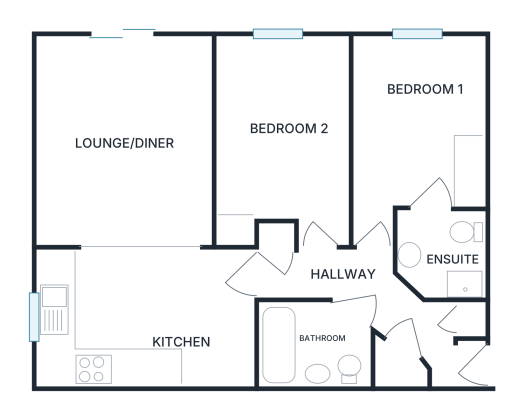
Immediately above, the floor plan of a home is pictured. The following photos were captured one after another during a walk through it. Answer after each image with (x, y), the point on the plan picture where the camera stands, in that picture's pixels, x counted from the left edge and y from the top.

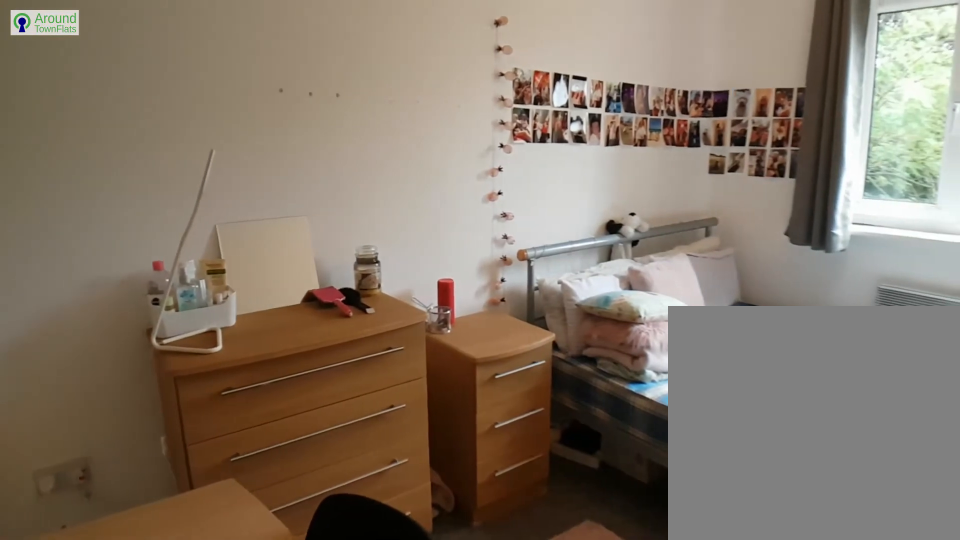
(320, 216)
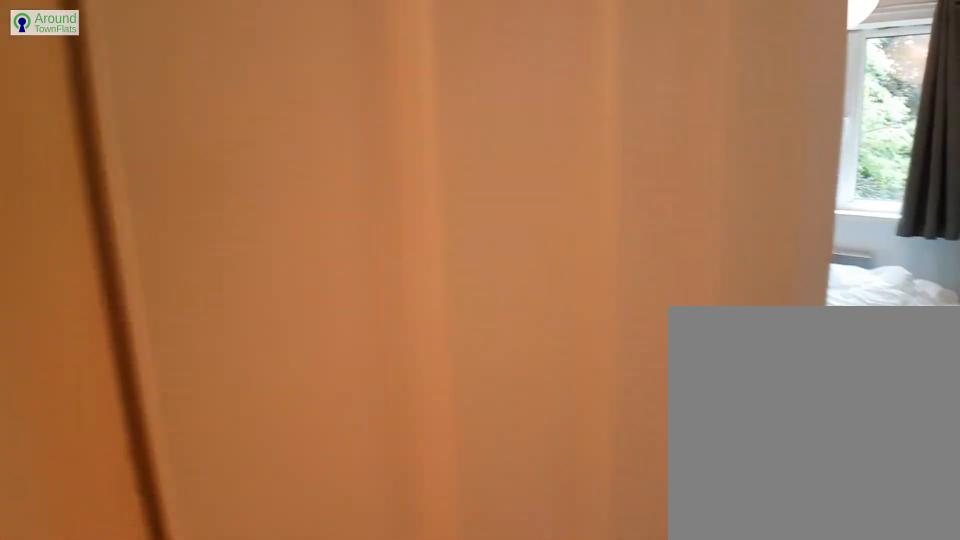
(317, 239)
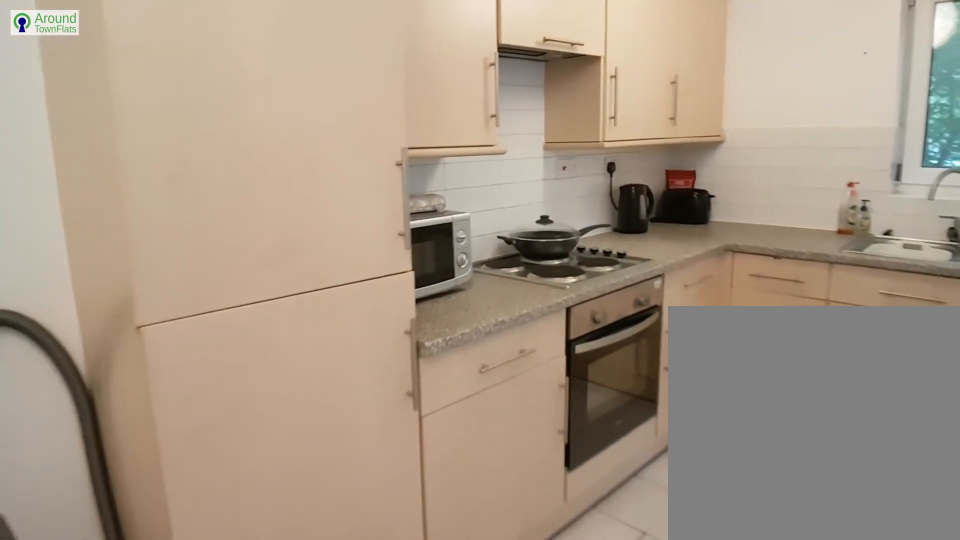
(205, 320)
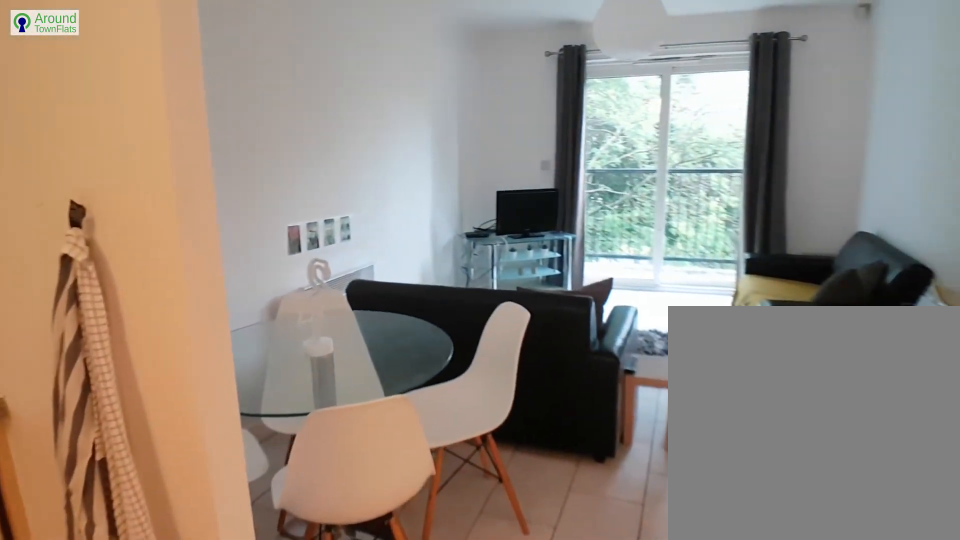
(137, 305)
